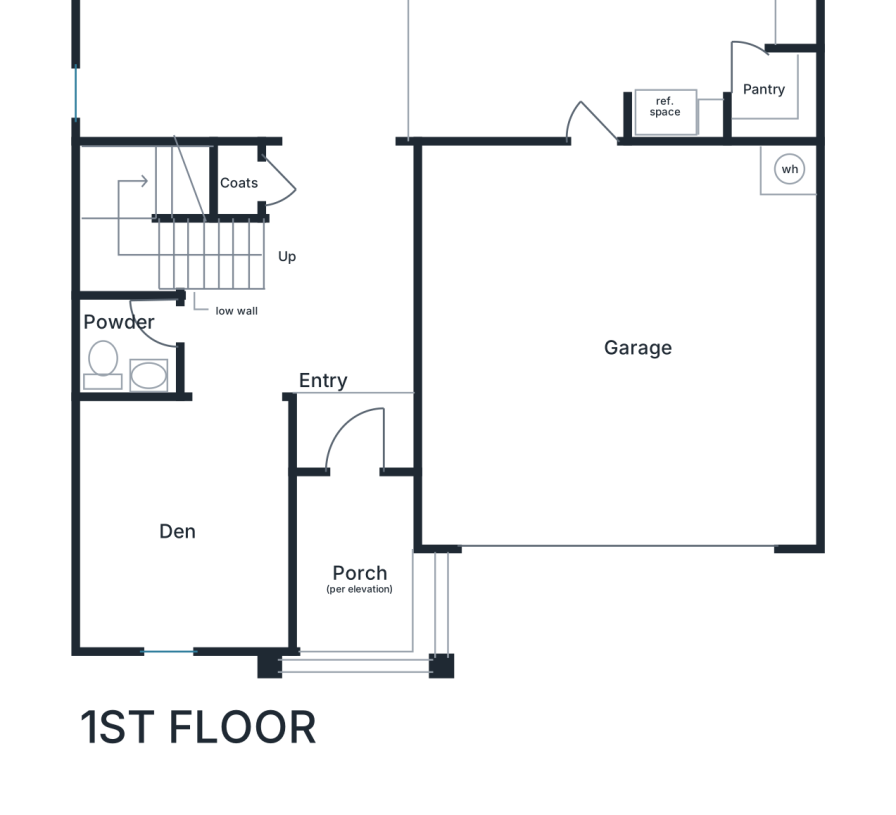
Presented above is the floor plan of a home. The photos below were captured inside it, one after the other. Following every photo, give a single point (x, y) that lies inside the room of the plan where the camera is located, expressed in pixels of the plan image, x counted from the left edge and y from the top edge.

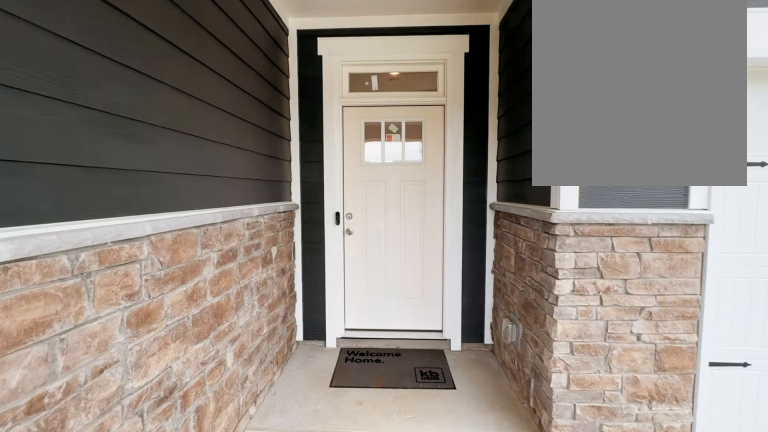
(355, 565)
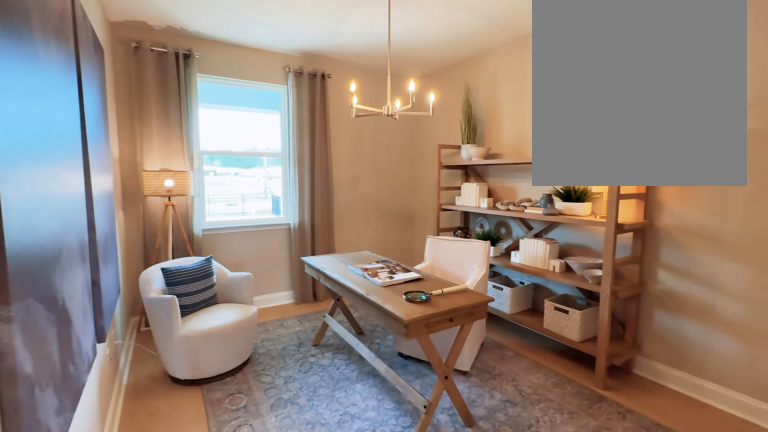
(184, 523)
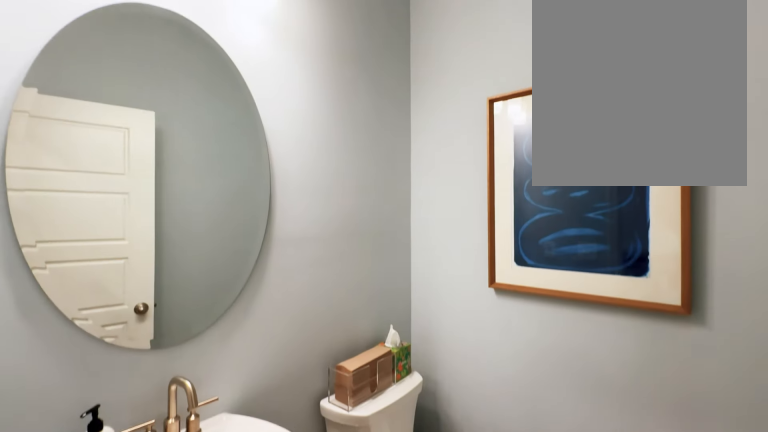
(129, 344)
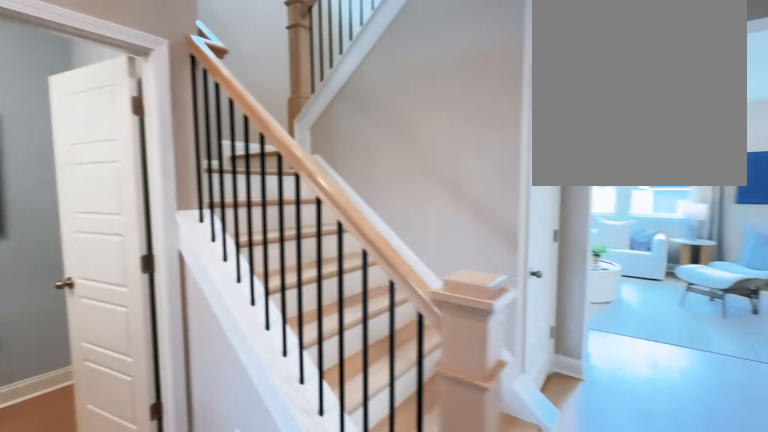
(298, 273)
